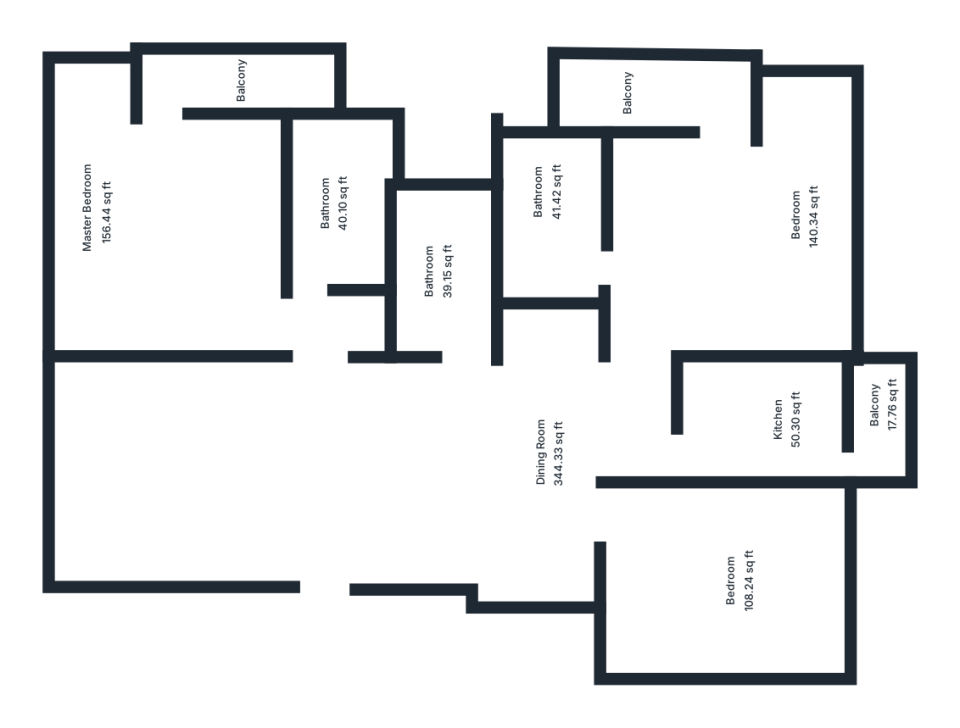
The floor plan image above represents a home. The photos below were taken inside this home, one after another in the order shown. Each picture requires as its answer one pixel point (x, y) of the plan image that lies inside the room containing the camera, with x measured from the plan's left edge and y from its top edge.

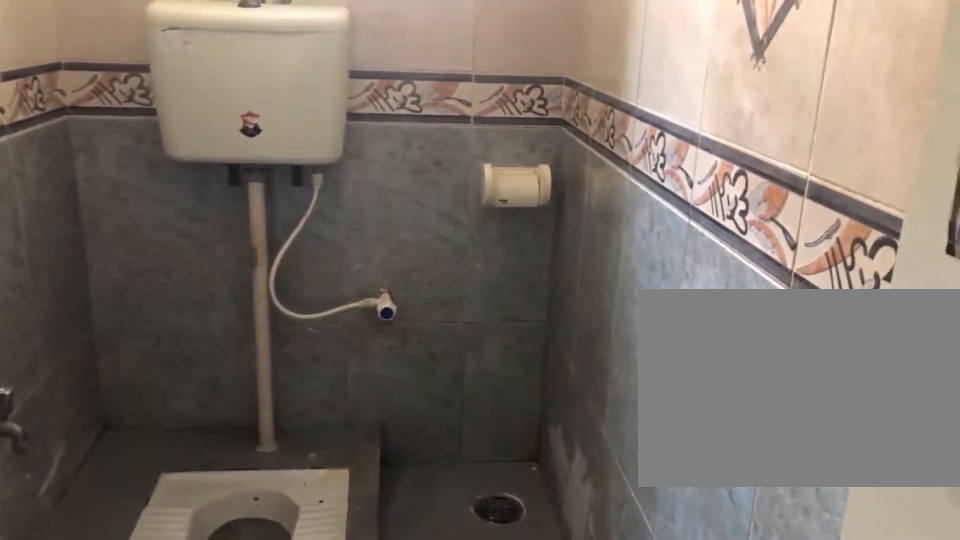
(437, 282)
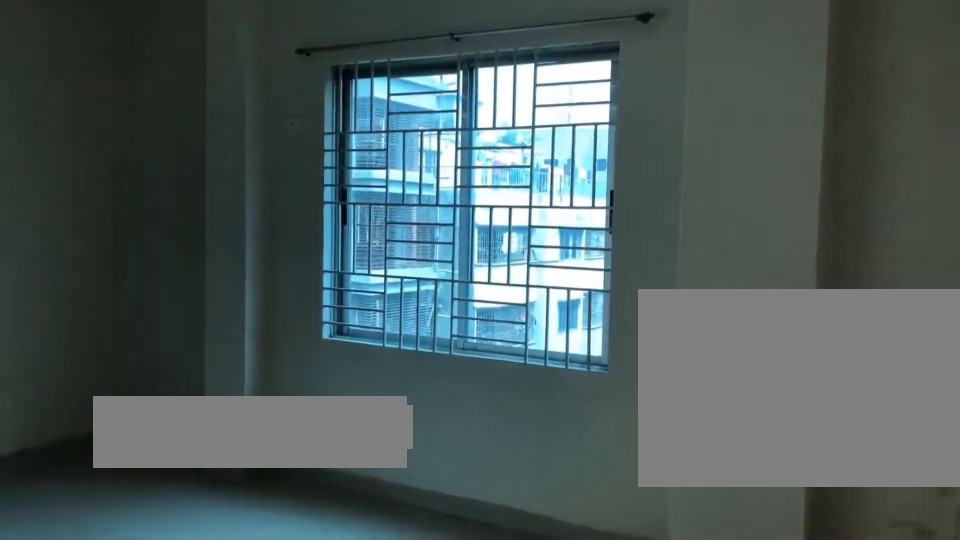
(732, 231)
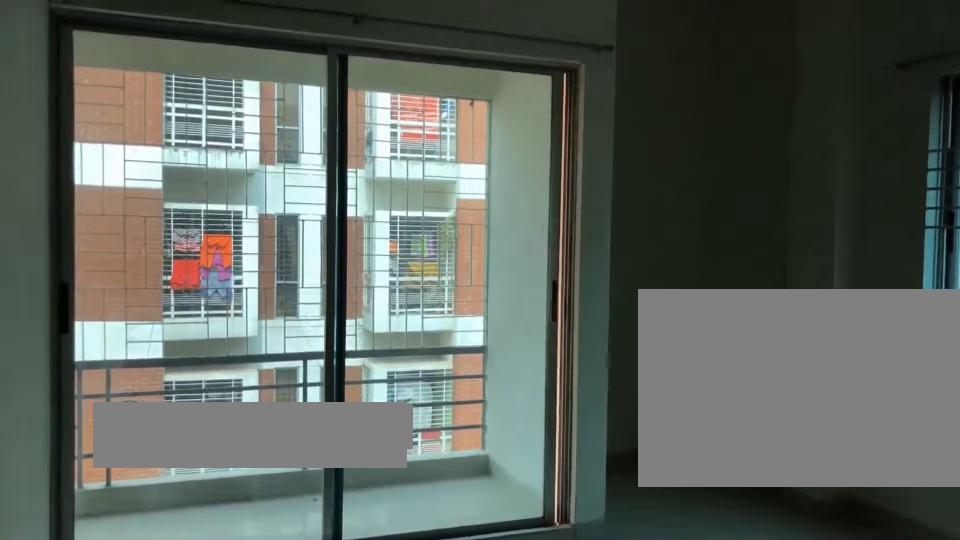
(732, 231)
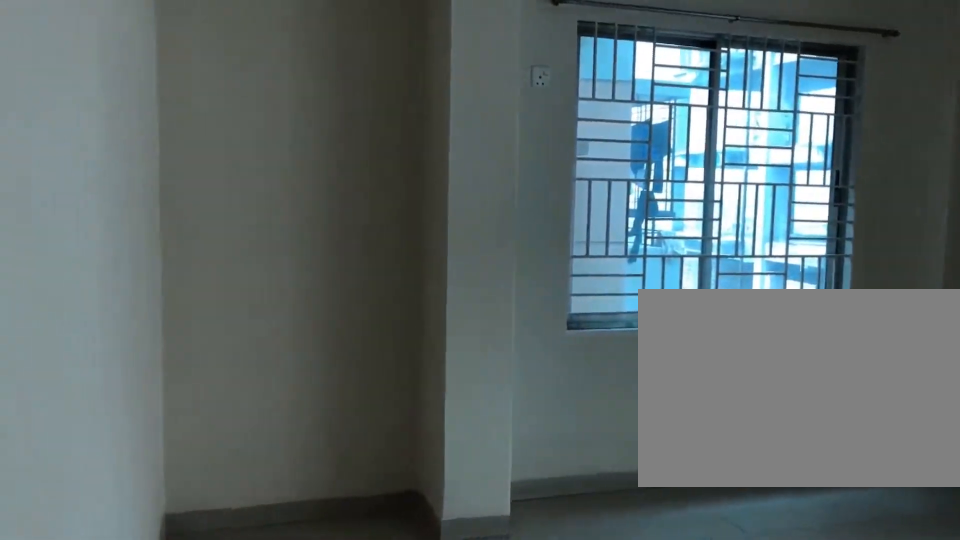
(216, 277)
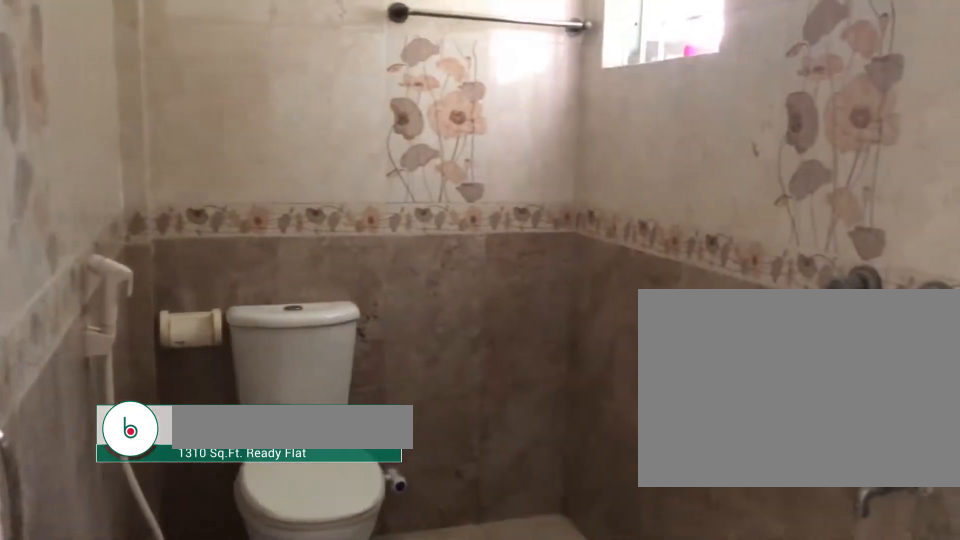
(338, 218)
